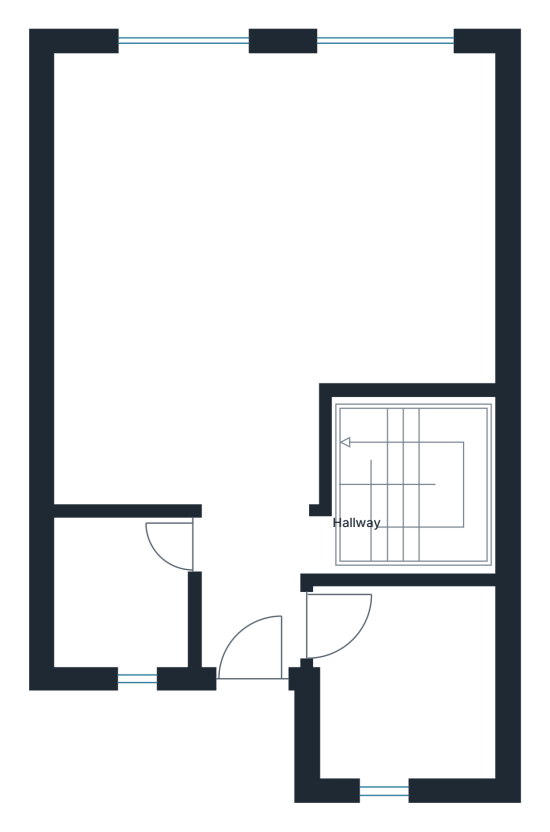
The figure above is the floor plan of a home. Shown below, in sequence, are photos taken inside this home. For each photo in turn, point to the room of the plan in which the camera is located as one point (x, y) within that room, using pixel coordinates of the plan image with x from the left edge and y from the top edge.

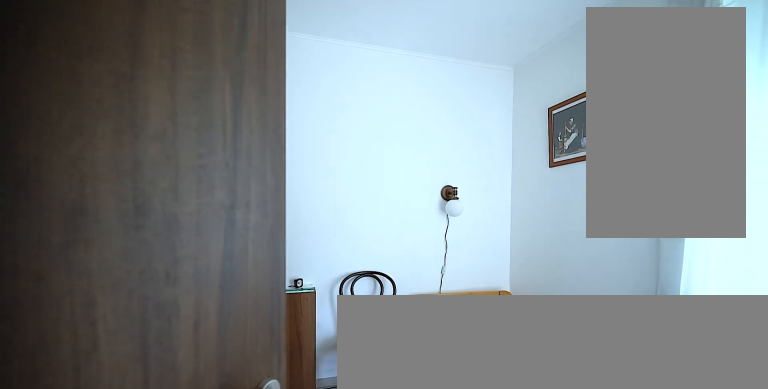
(410, 698)
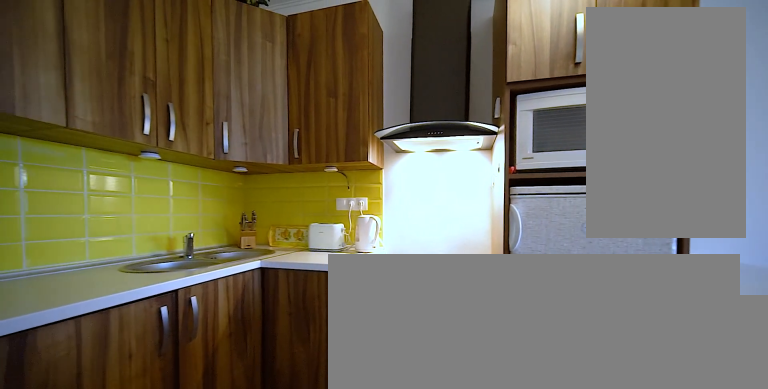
(278, 241)
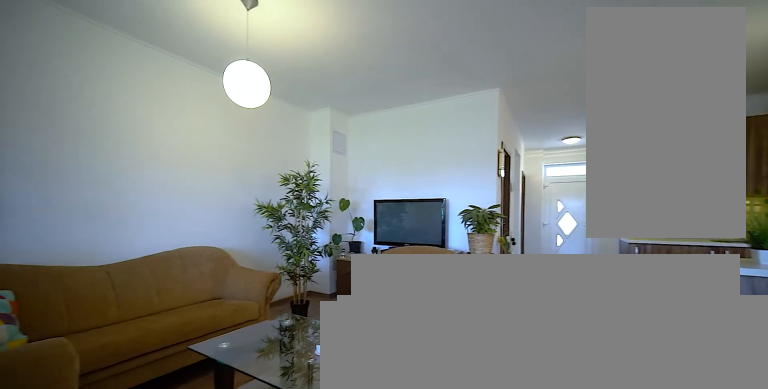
(278, 242)
